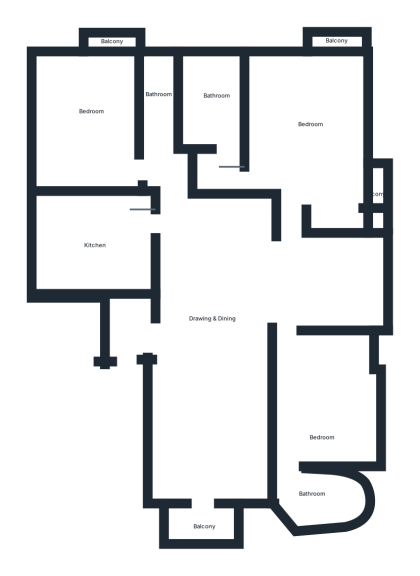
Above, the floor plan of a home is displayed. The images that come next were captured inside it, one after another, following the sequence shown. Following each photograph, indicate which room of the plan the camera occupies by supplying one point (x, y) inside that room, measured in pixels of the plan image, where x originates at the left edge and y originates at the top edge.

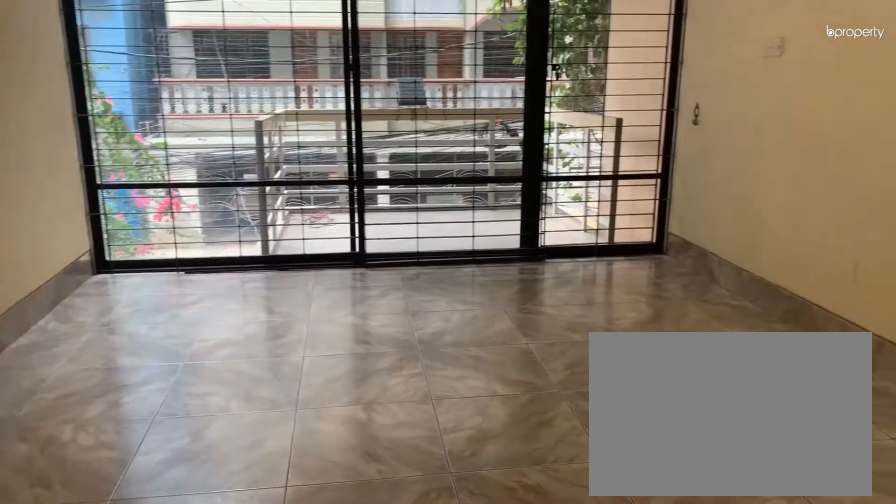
(213, 309)
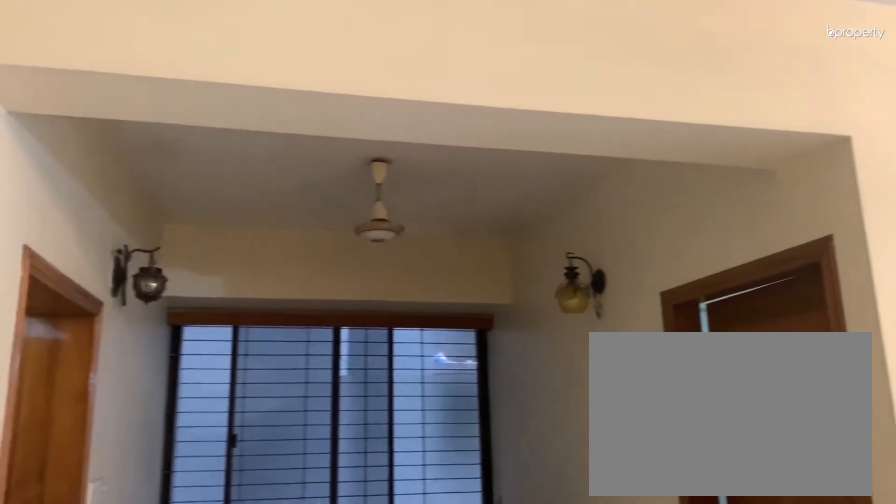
(213, 309)
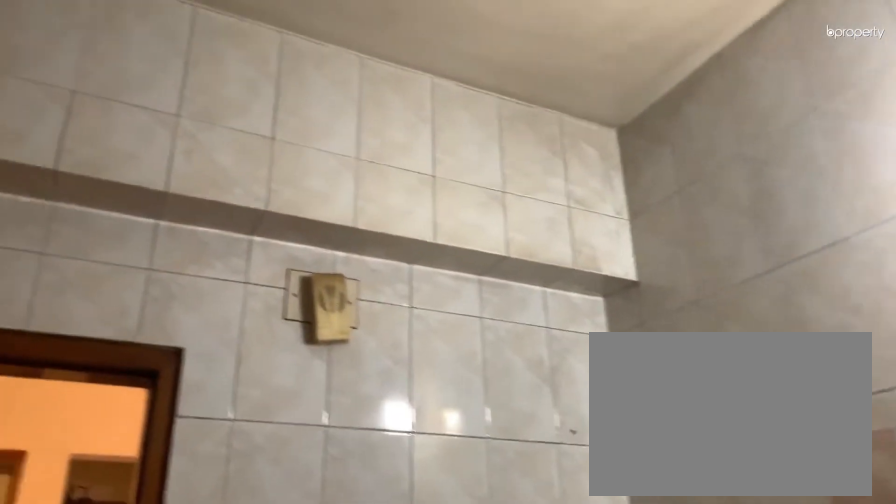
(92, 242)
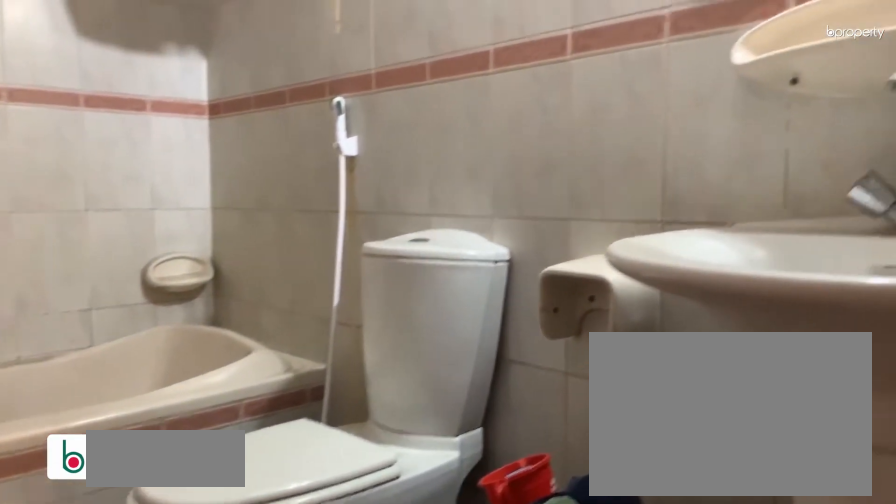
(163, 98)
